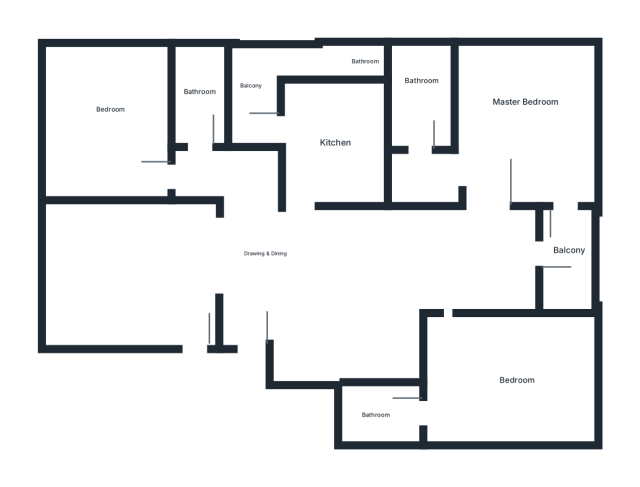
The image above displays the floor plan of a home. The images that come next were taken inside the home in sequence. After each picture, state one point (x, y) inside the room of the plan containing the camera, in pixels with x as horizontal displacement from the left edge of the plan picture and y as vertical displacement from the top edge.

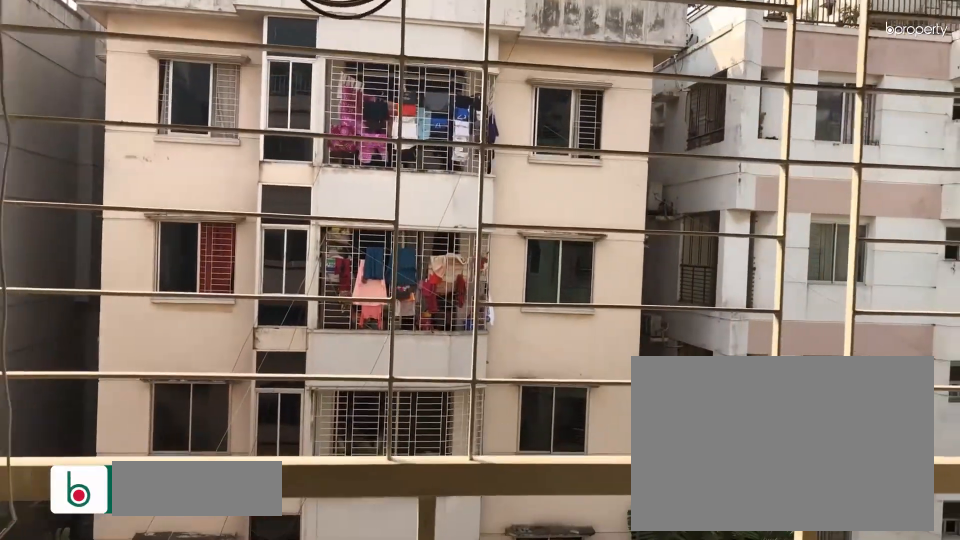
(565, 252)
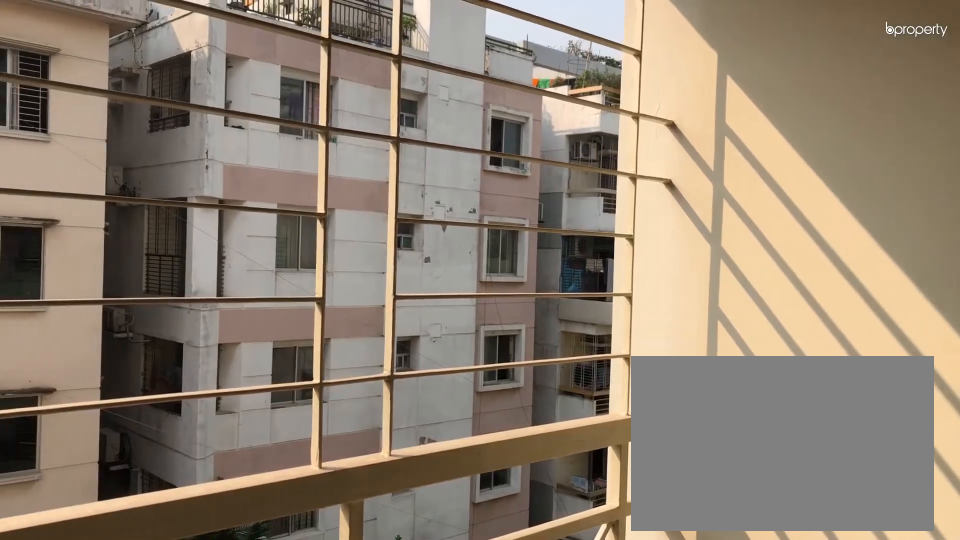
(565, 252)
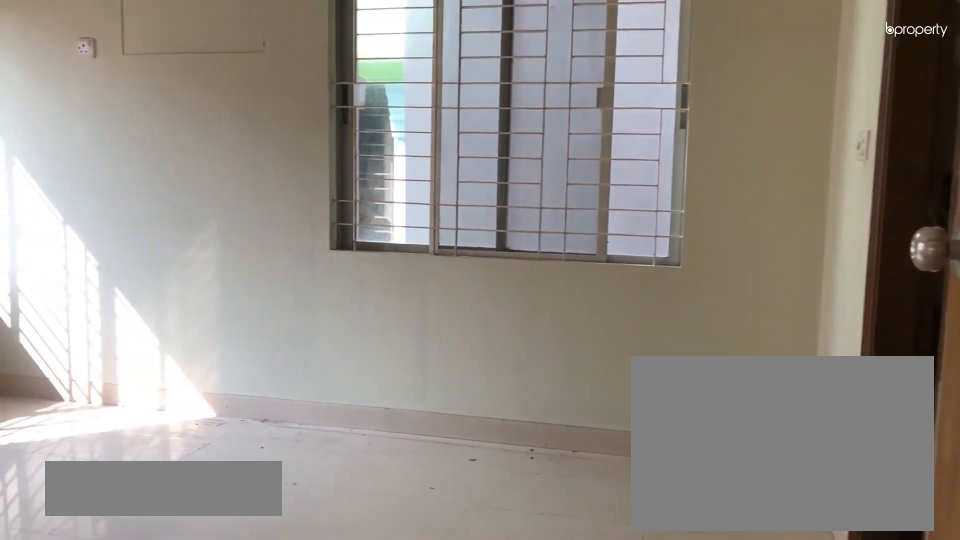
(469, 339)
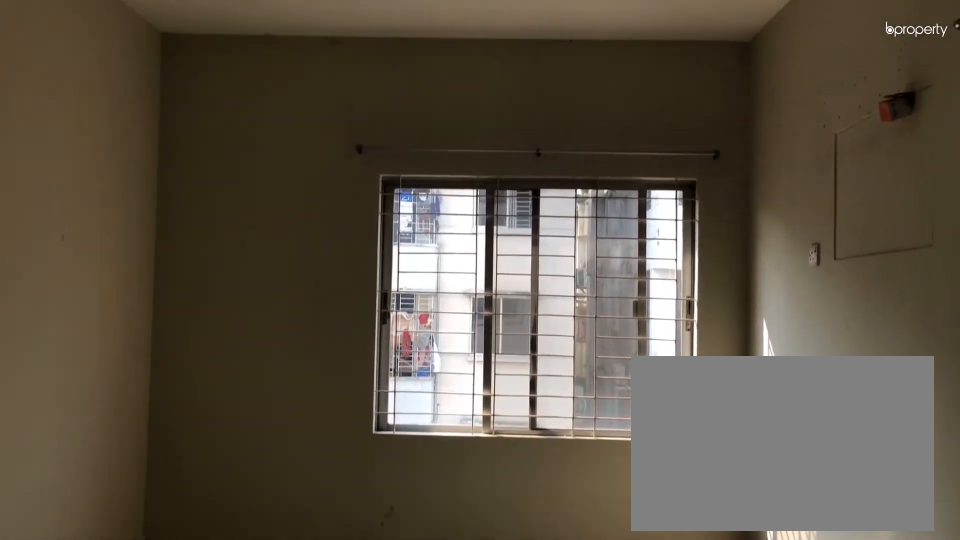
(520, 386)
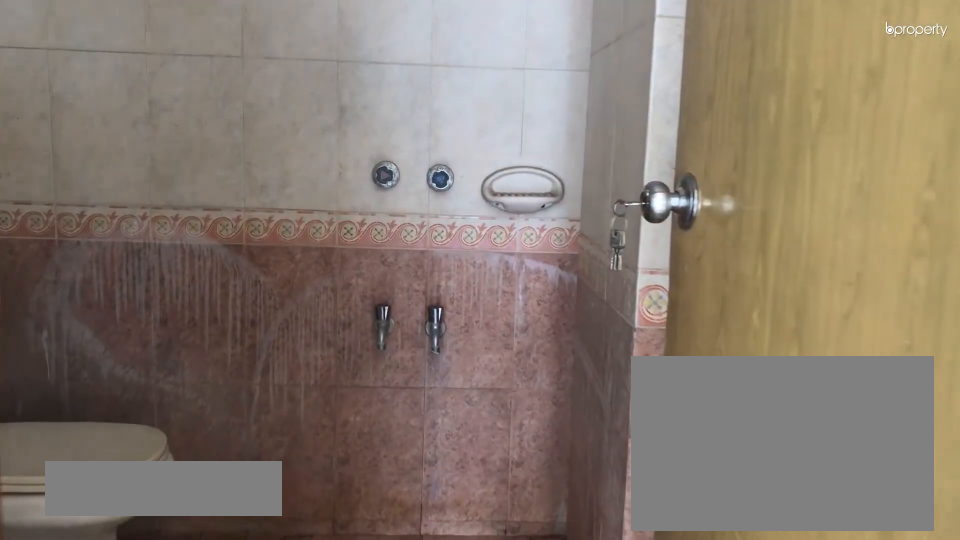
(381, 409)
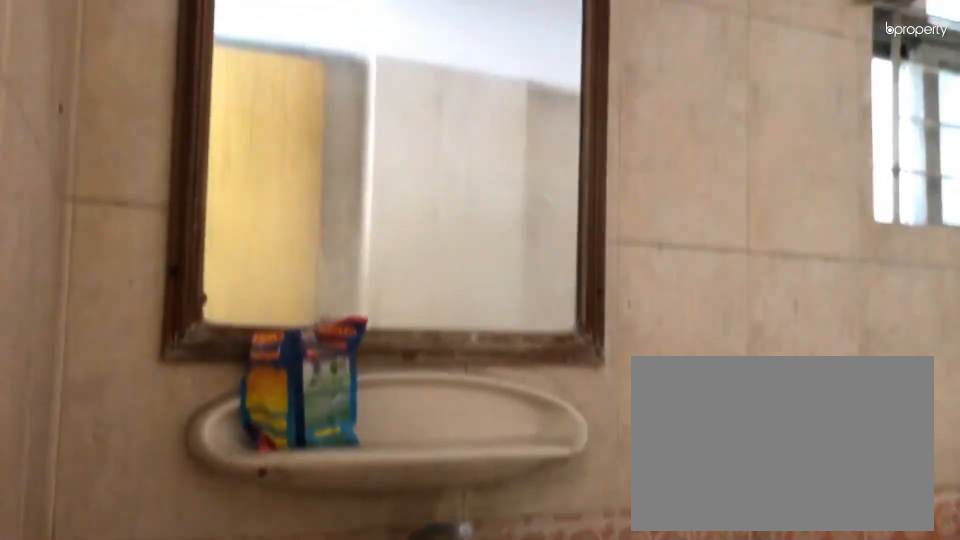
(381, 409)
